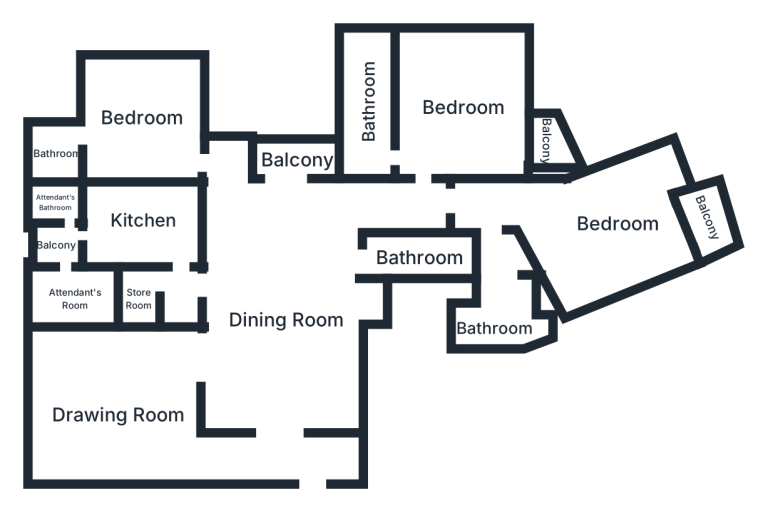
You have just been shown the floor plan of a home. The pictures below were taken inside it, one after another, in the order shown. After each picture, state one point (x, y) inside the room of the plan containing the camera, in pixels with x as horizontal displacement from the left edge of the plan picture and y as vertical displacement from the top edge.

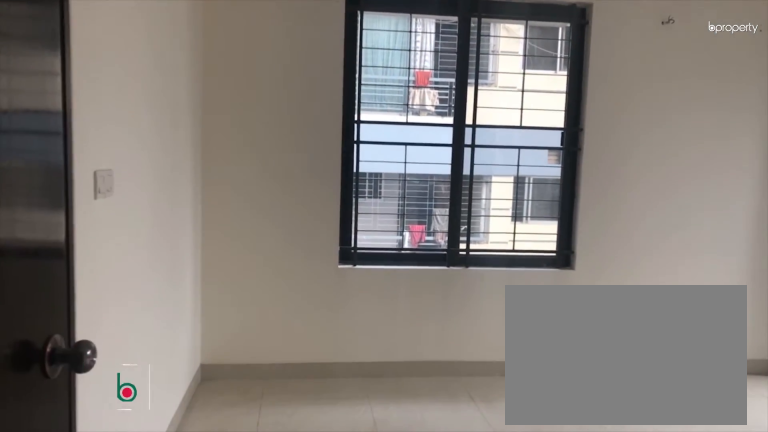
(463, 110)
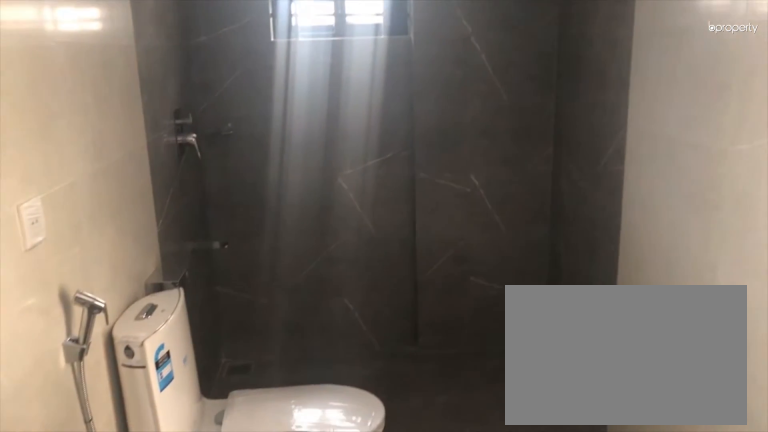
(369, 99)
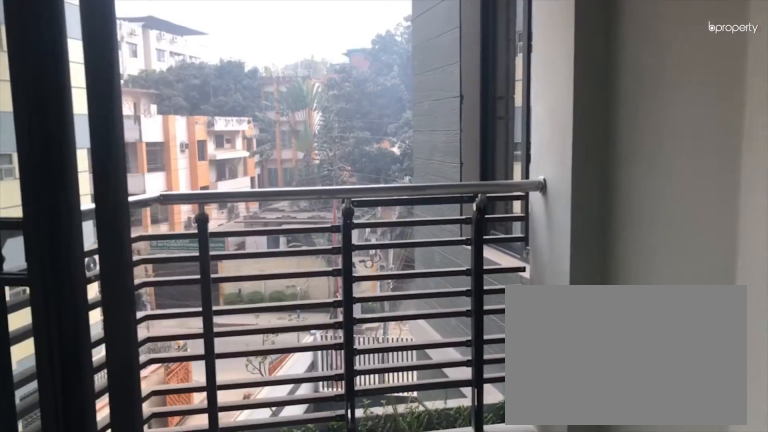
(545, 137)
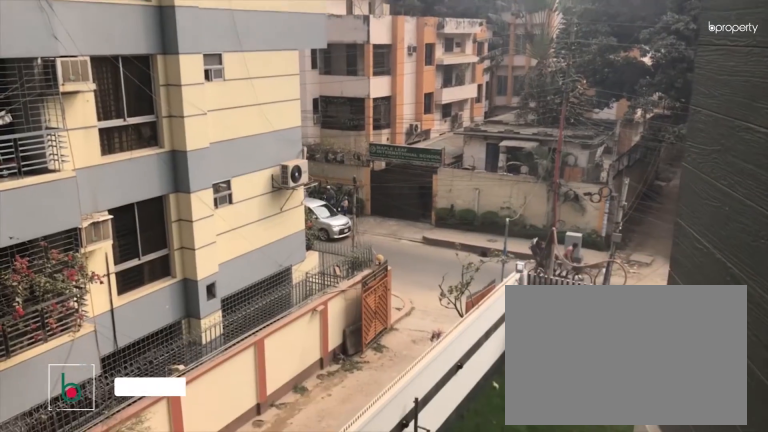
(545, 137)
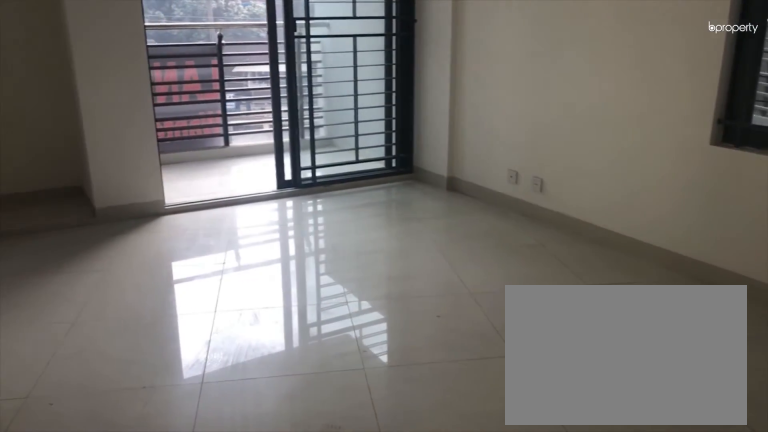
(617, 223)
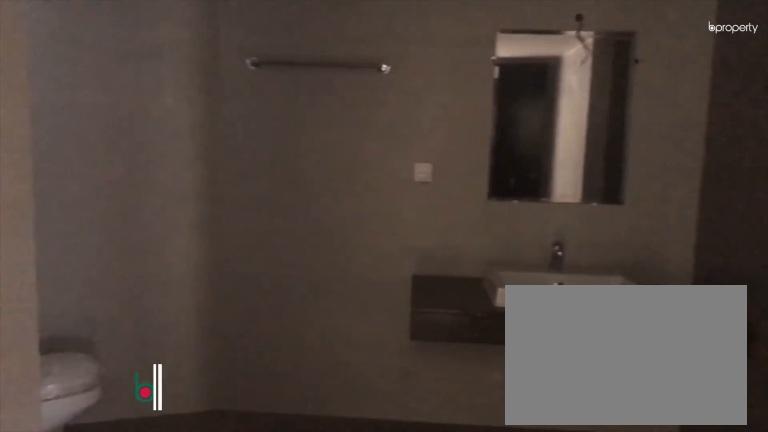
(504, 315)
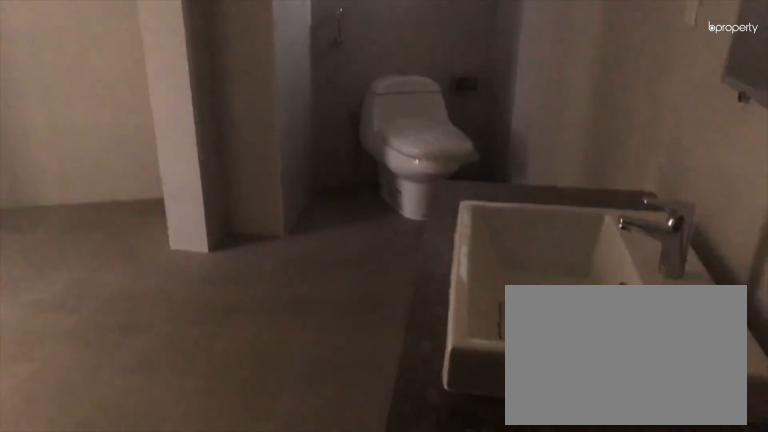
(504, 315)
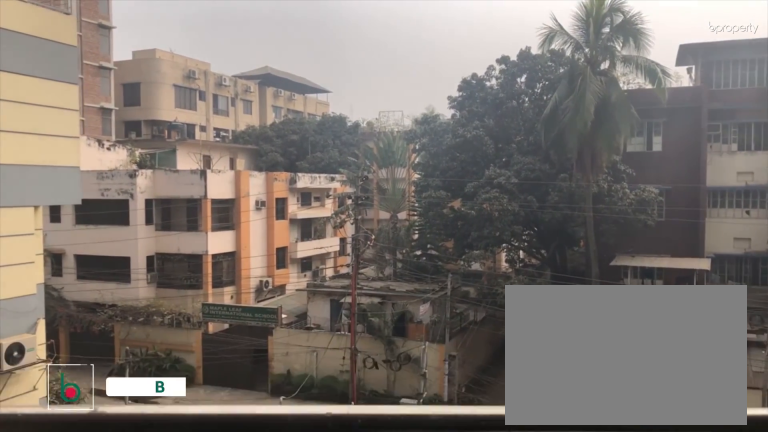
(710, 221)
